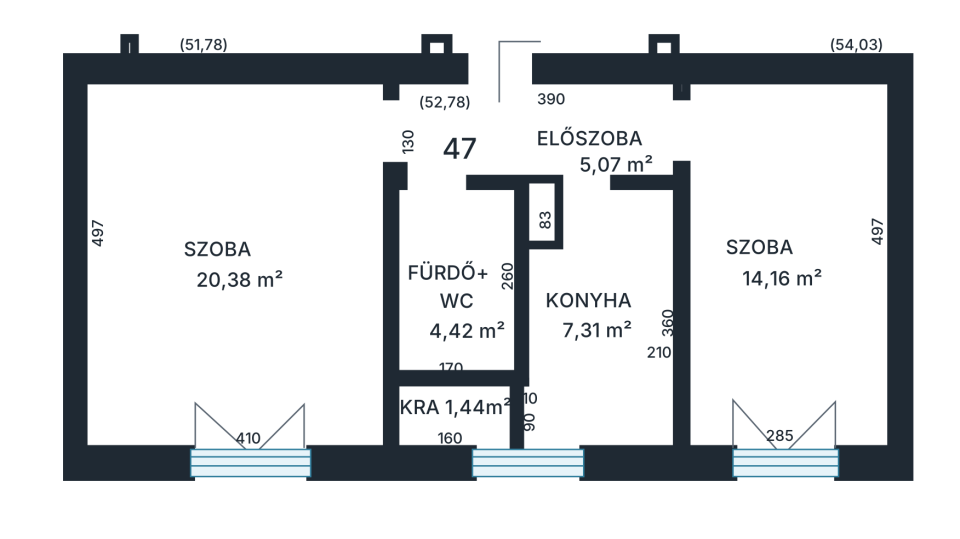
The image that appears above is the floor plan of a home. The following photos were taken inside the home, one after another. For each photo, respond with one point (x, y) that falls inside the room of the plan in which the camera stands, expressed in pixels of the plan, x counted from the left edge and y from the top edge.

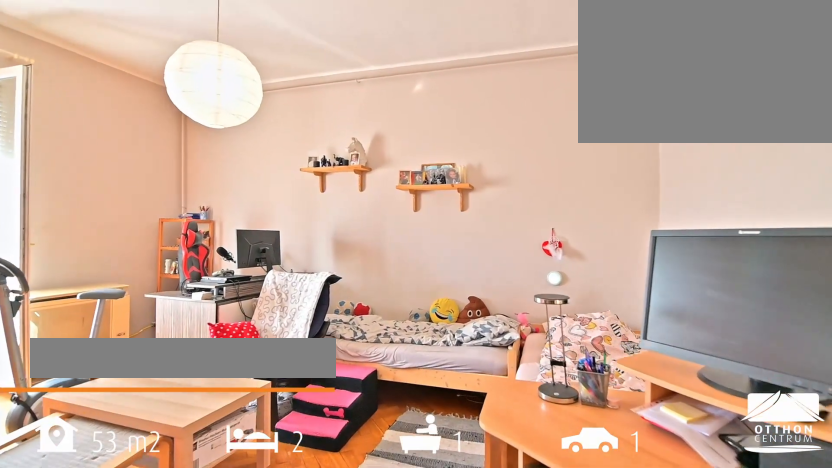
(241, 323)
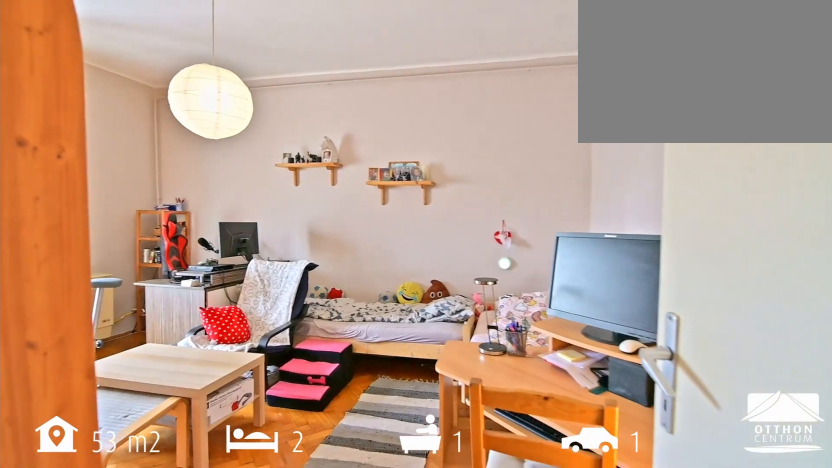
(241, 322)
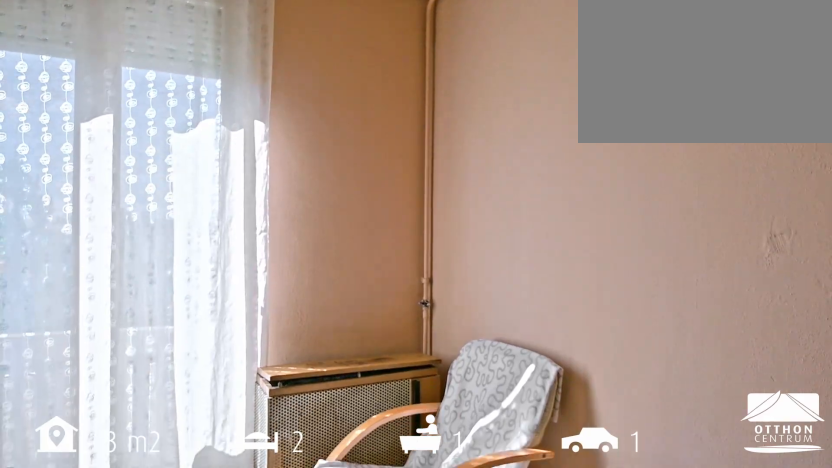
(790, 308)
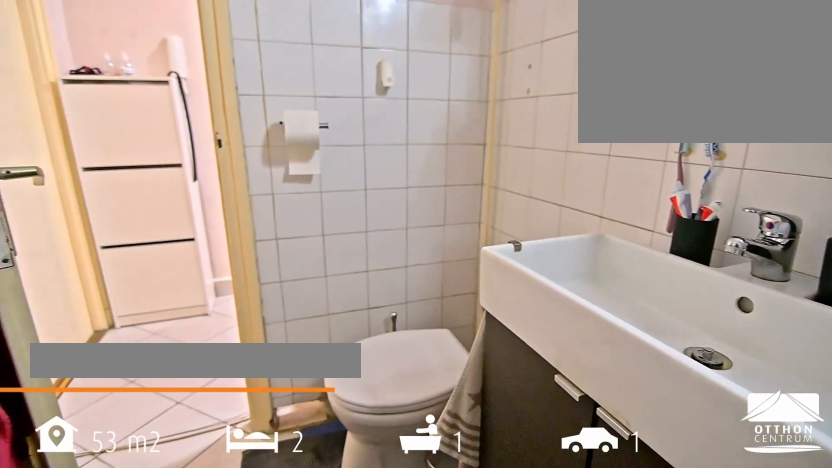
(461, 238)
